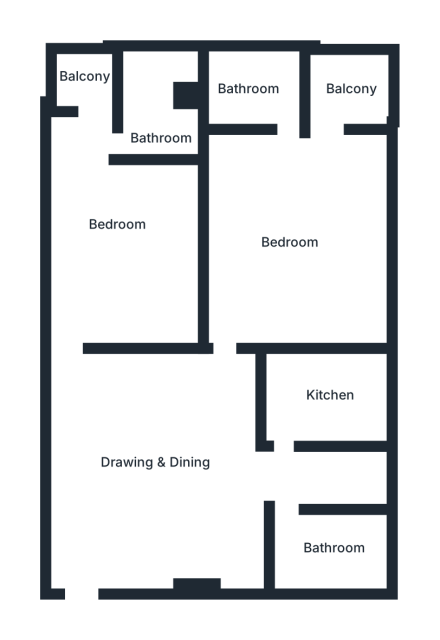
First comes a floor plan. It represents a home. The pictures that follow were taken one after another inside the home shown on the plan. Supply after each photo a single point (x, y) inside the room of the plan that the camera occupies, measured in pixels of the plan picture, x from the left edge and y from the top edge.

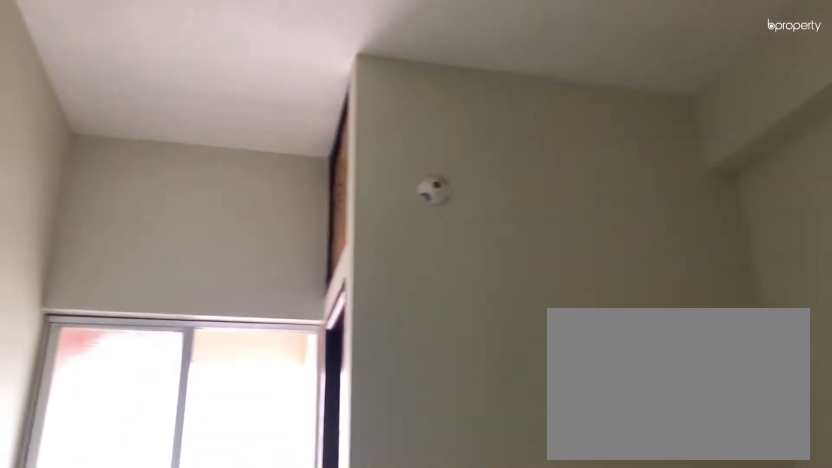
(113, 216)
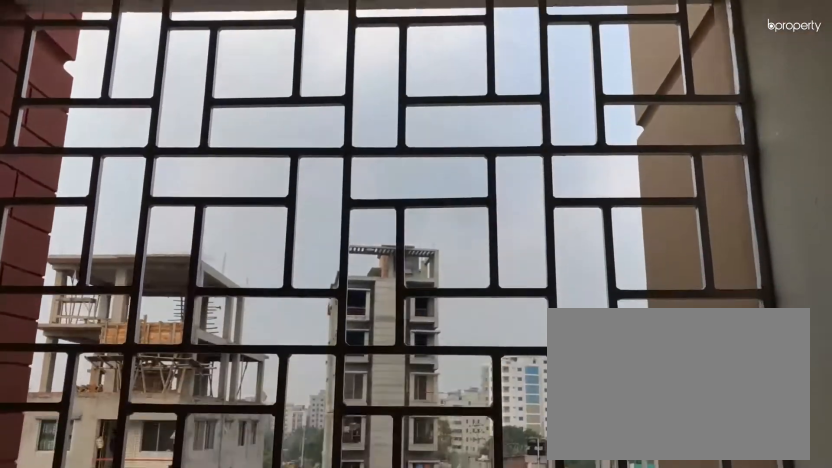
(90, 88)
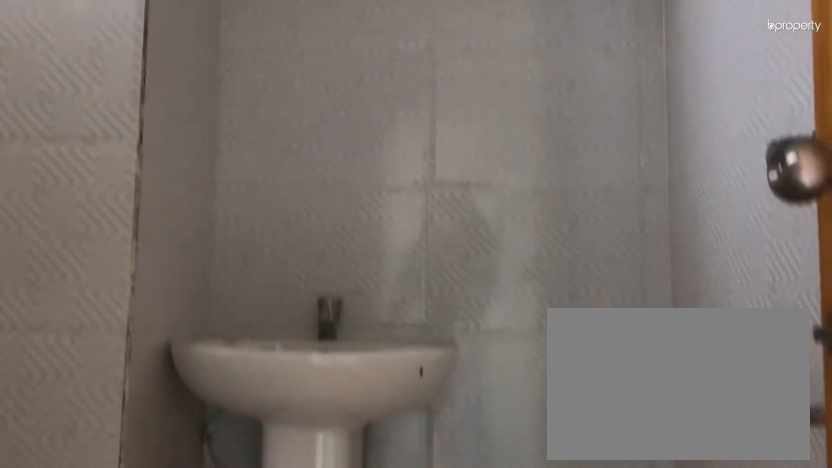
(157, 101)
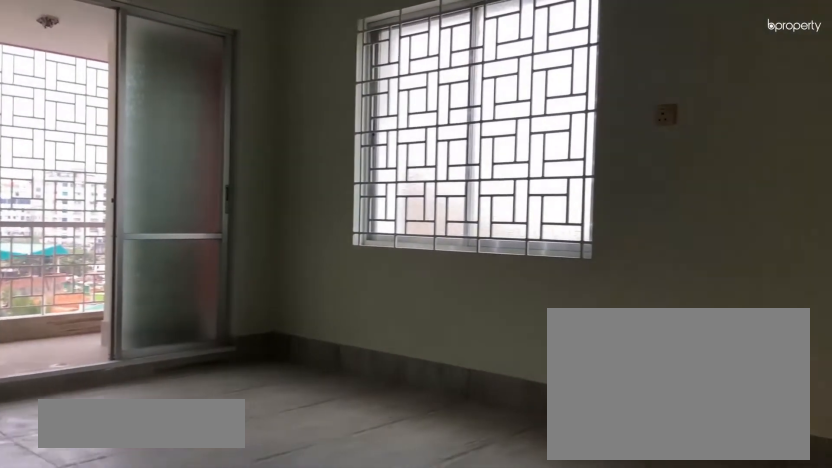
(304, 211)
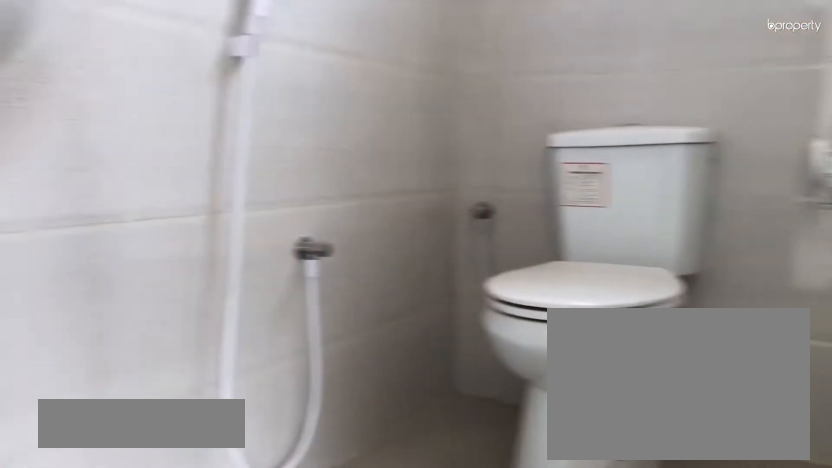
(257, 85)
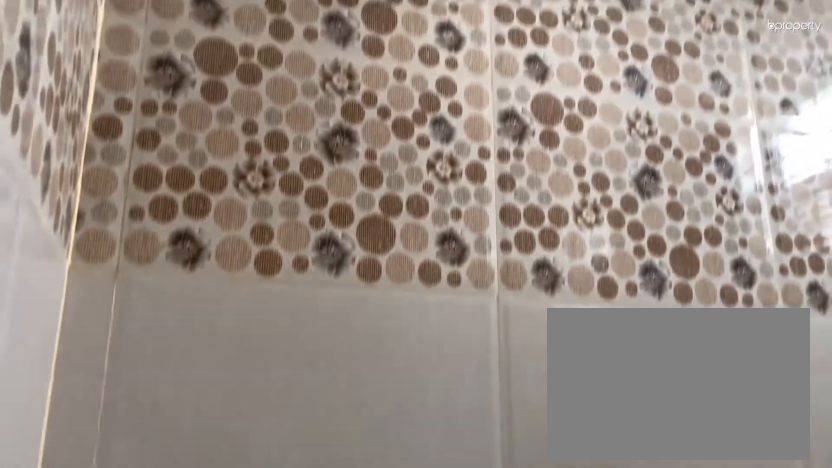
(257, 85)
